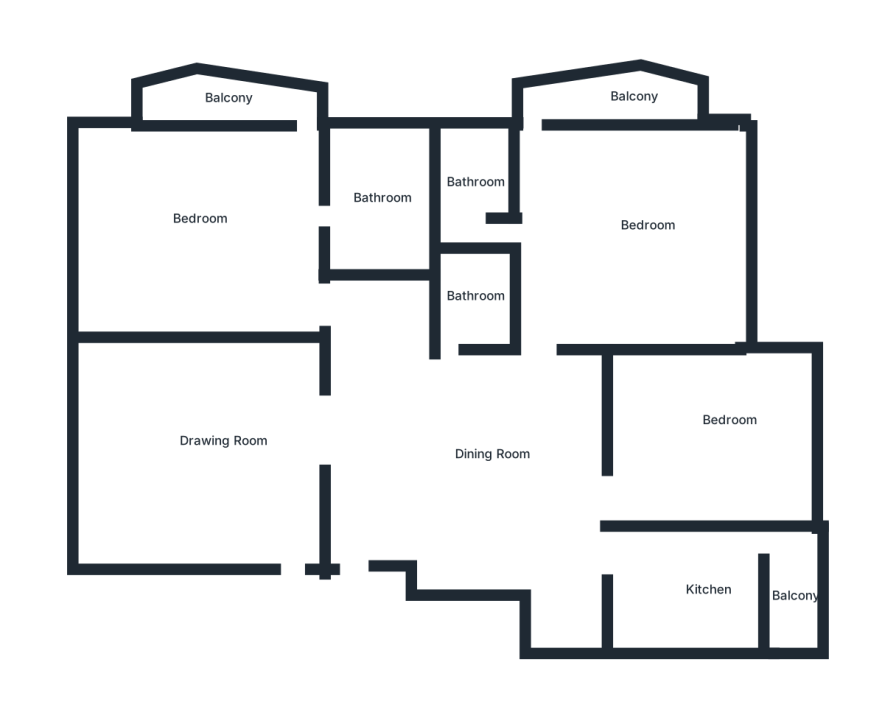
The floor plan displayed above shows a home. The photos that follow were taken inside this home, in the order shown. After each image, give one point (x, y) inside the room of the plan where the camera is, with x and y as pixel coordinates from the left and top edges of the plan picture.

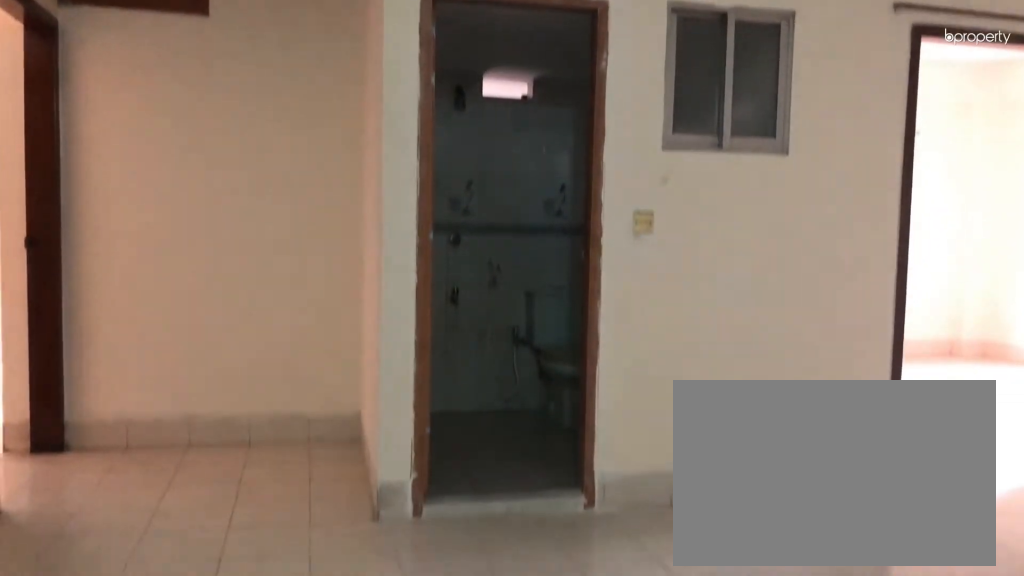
(485, 444)
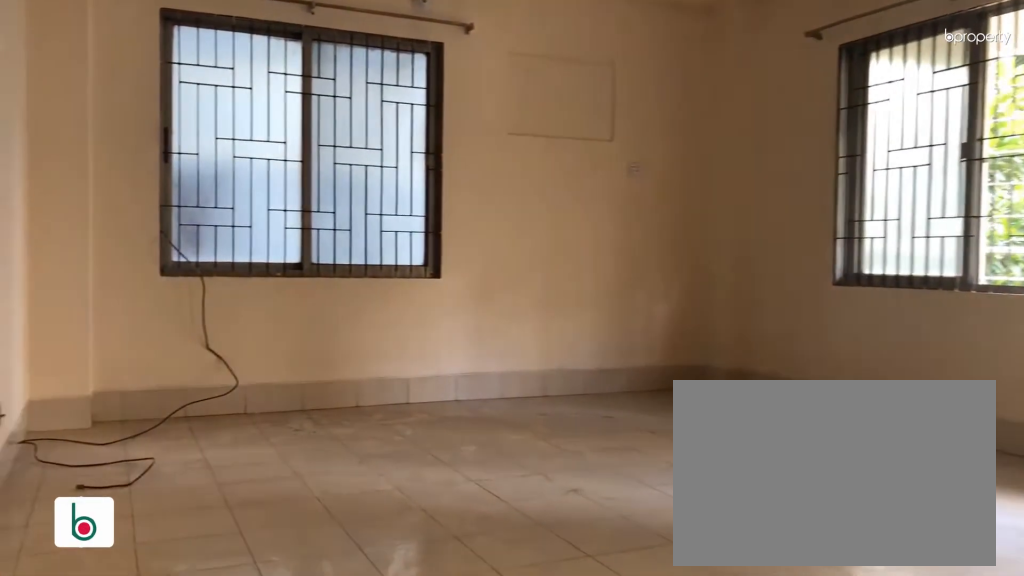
(216, 244)
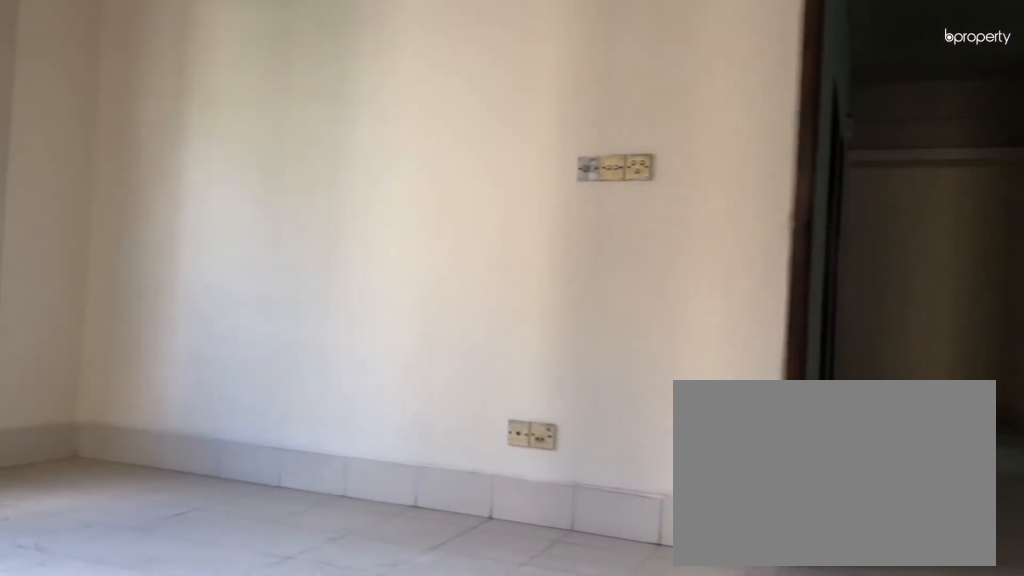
(632, 225)
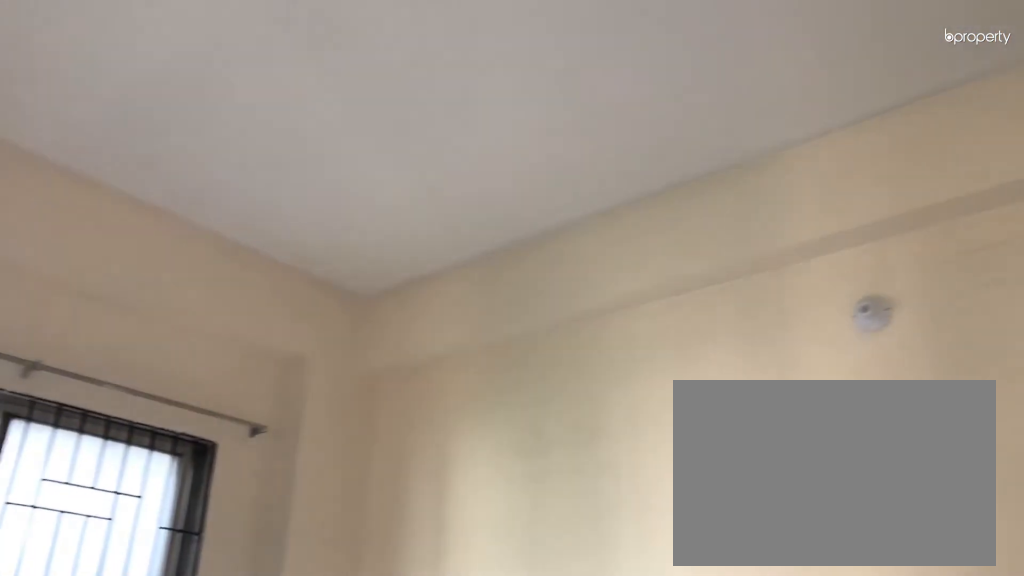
(632, 225)
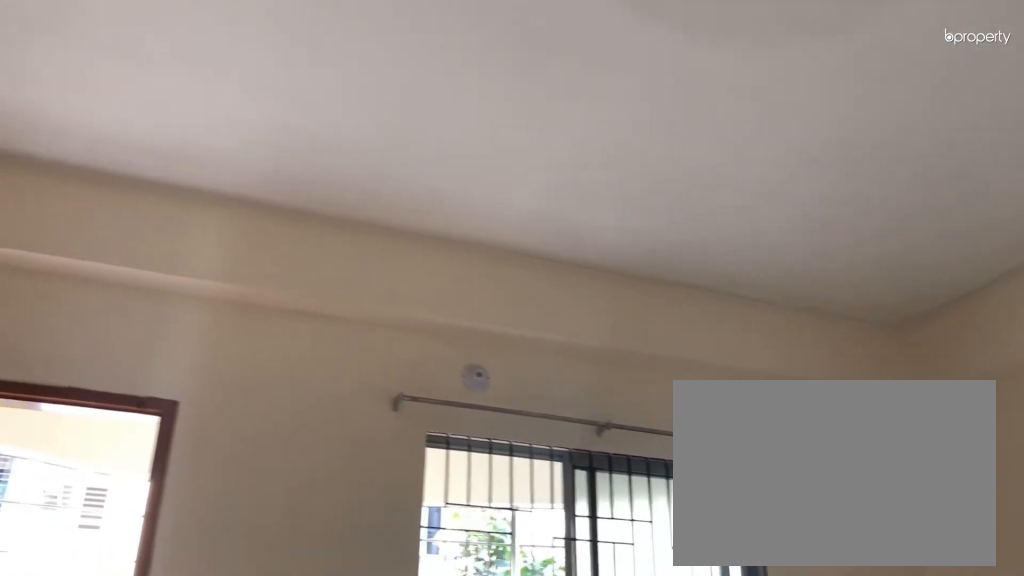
(632, 225)
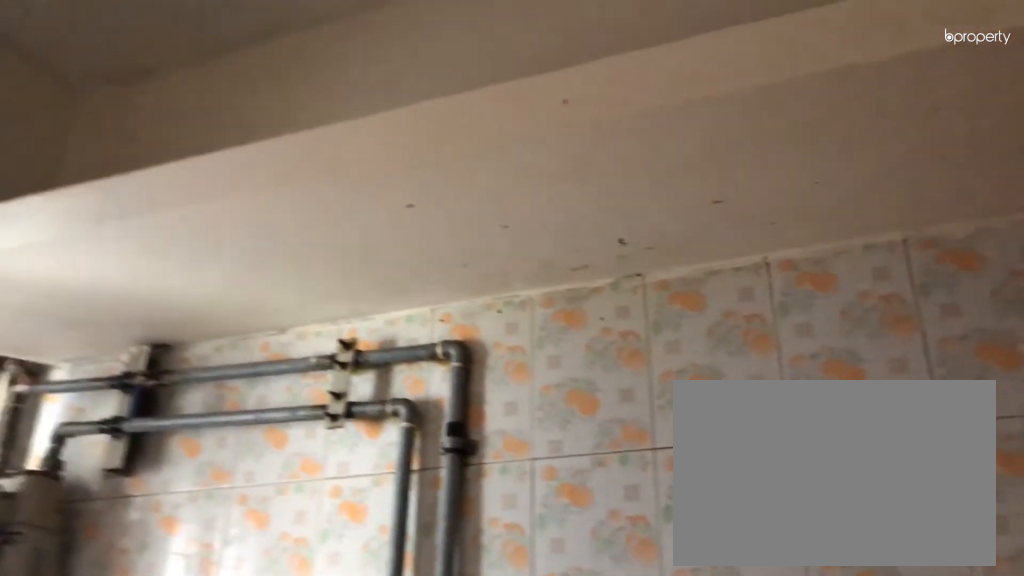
(713, 597)
